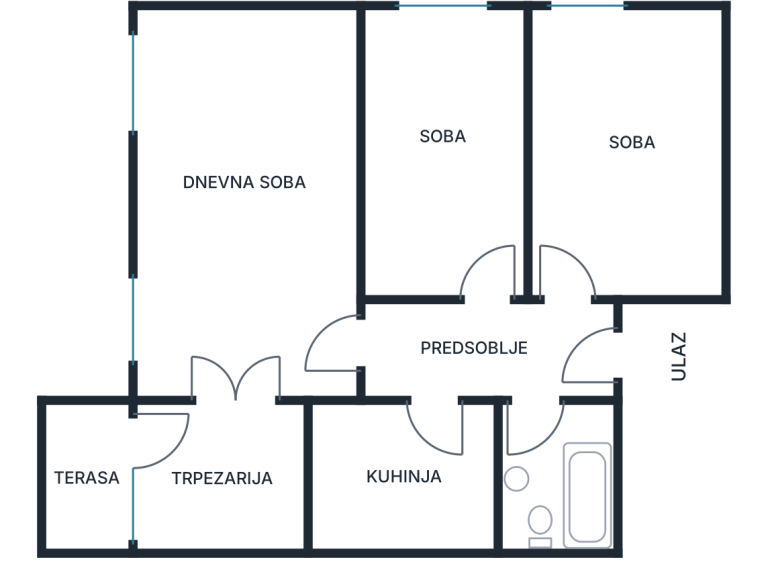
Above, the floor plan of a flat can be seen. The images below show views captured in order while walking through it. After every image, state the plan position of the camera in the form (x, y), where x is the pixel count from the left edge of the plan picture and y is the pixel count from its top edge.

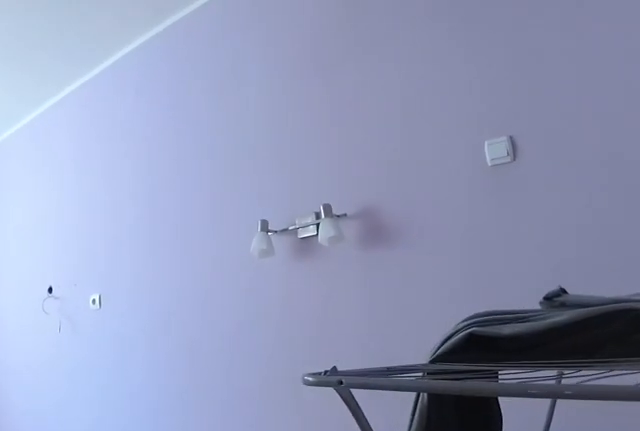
(566, 278)
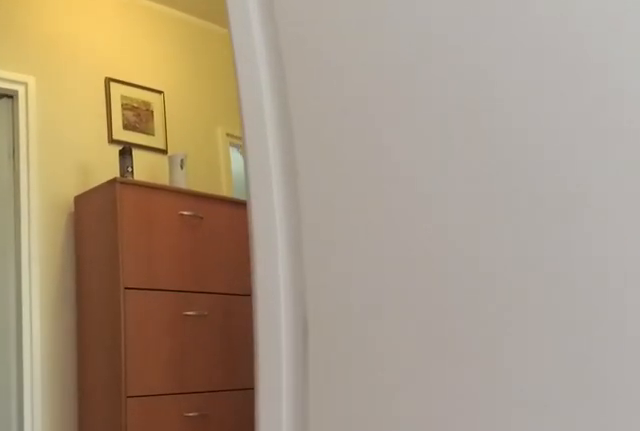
(616, 259)
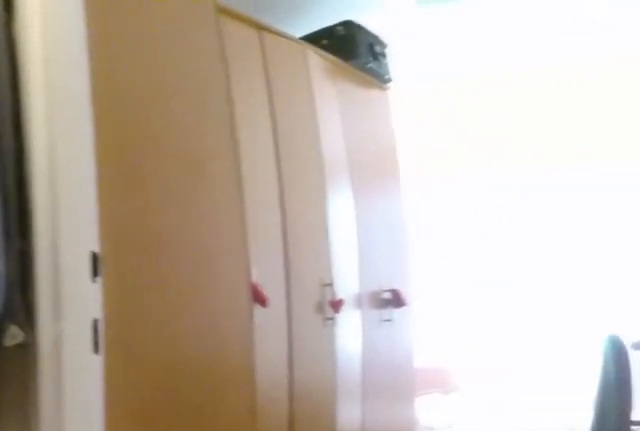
(520, 337)
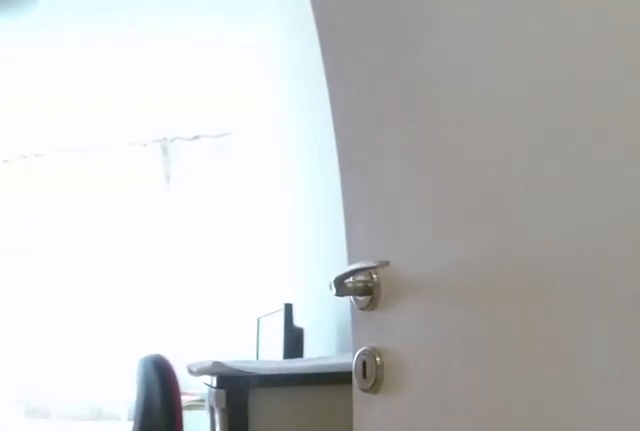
(494, 313)
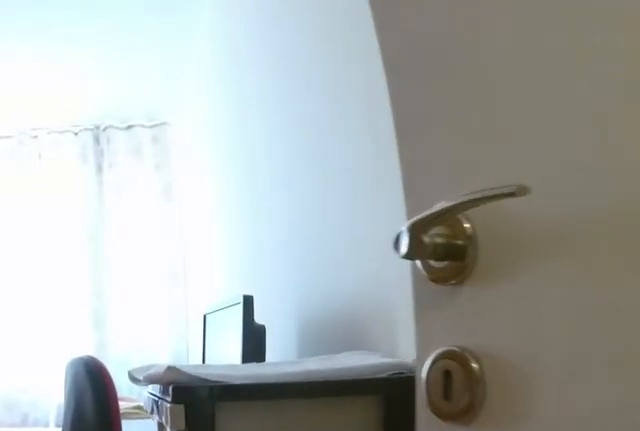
(488, 289)
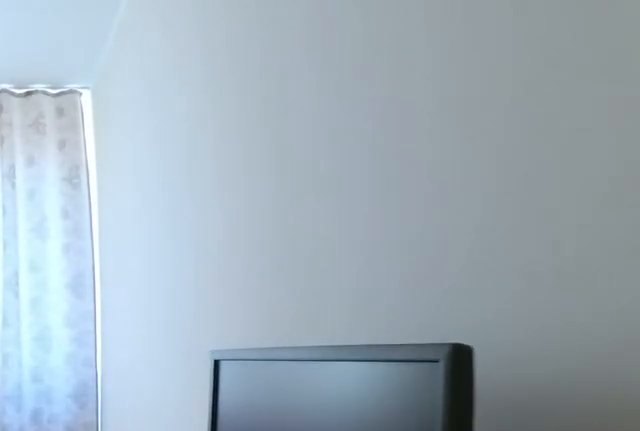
(476, 224)
